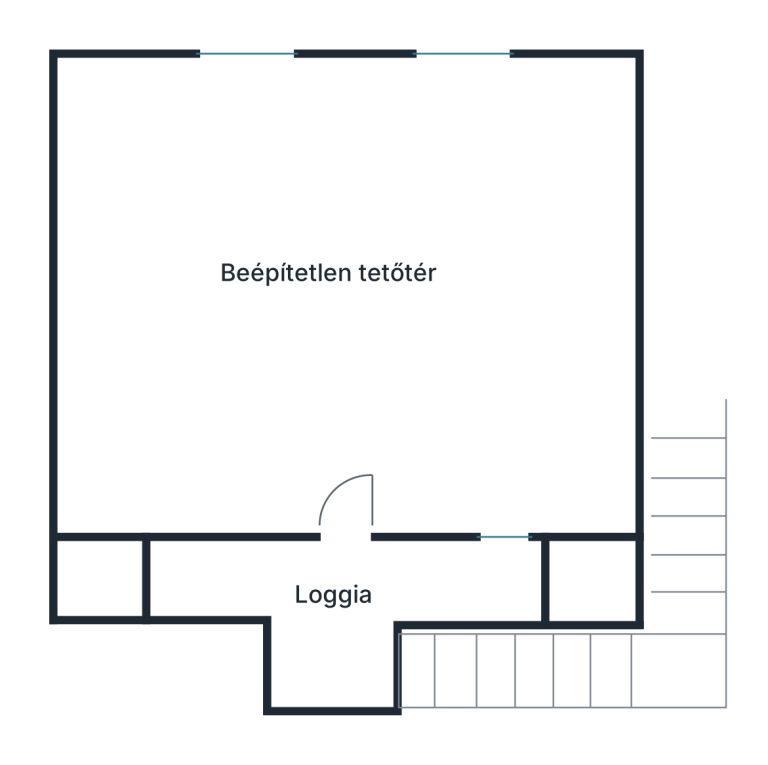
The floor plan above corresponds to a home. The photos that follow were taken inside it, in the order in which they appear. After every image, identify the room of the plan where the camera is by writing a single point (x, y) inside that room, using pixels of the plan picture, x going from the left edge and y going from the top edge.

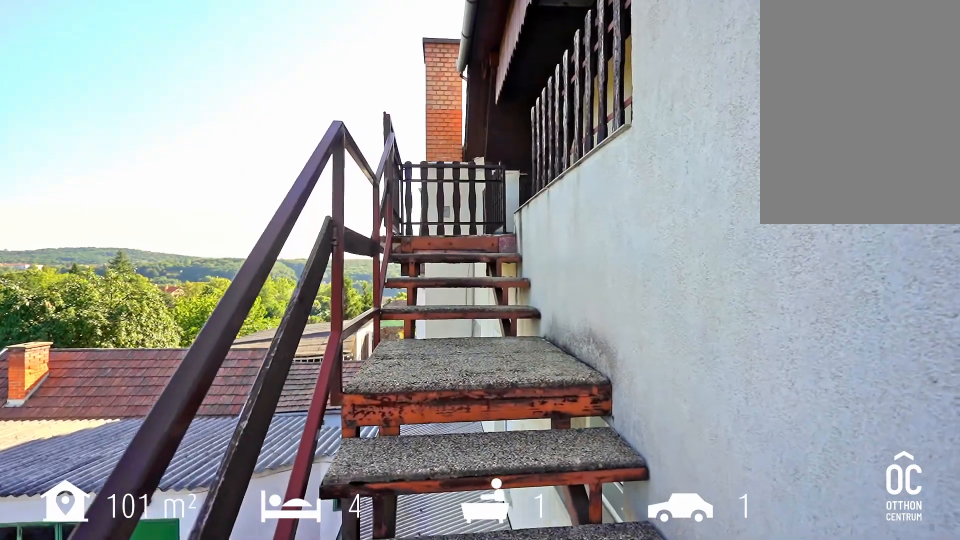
(526, 669)
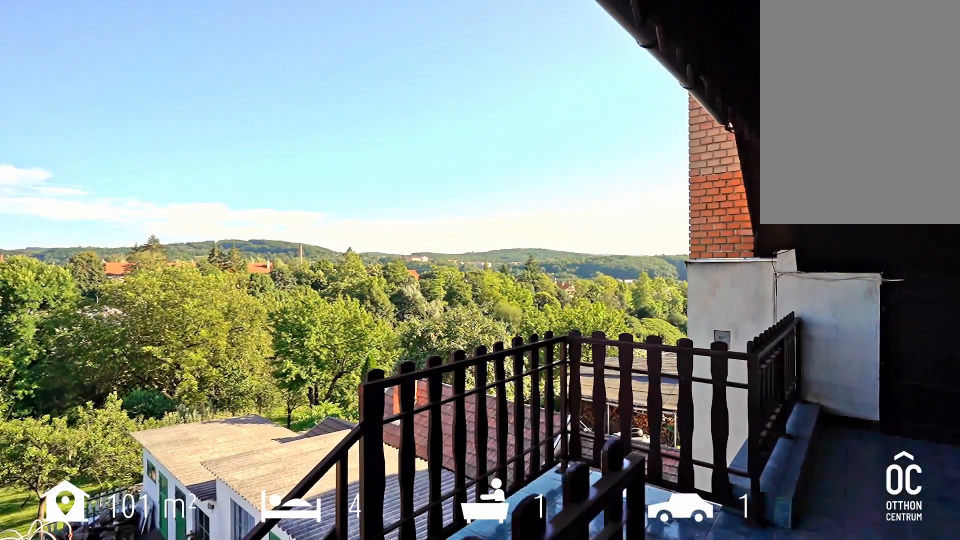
(337, 607)
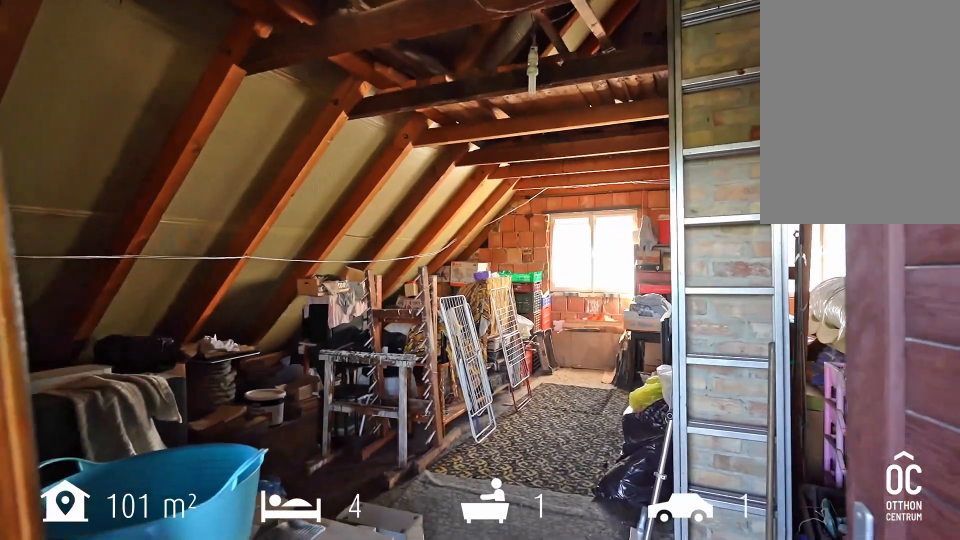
(358, 309)
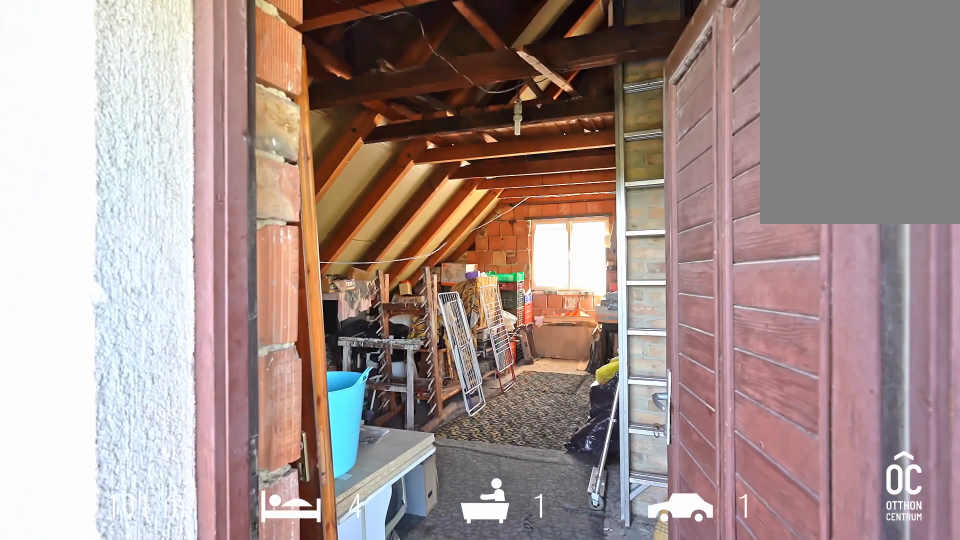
(357, 309)
